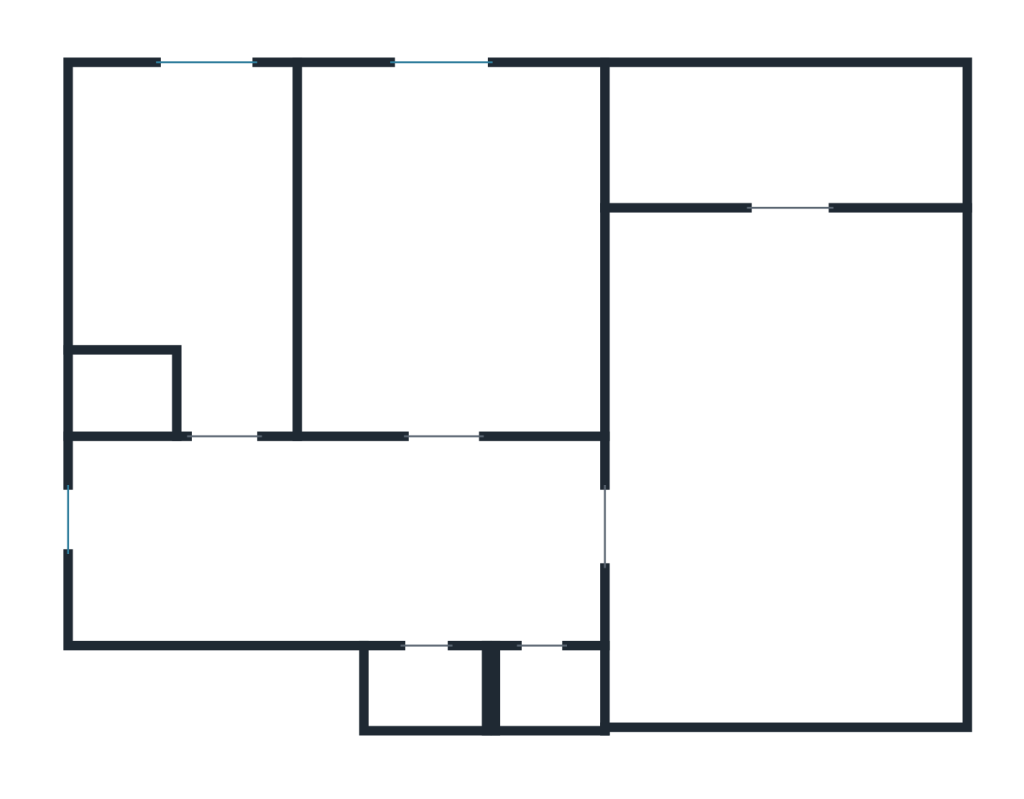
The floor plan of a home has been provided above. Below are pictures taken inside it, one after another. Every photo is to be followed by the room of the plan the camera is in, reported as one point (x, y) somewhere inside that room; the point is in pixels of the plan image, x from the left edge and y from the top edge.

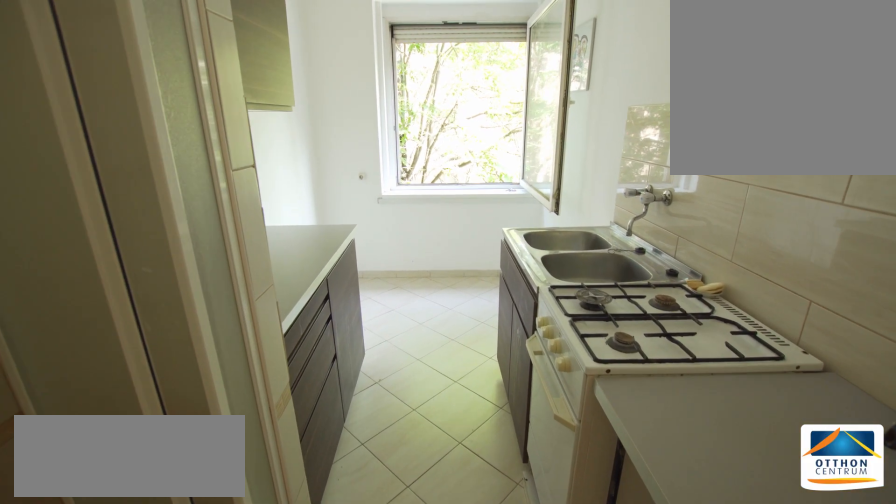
(170, 238)
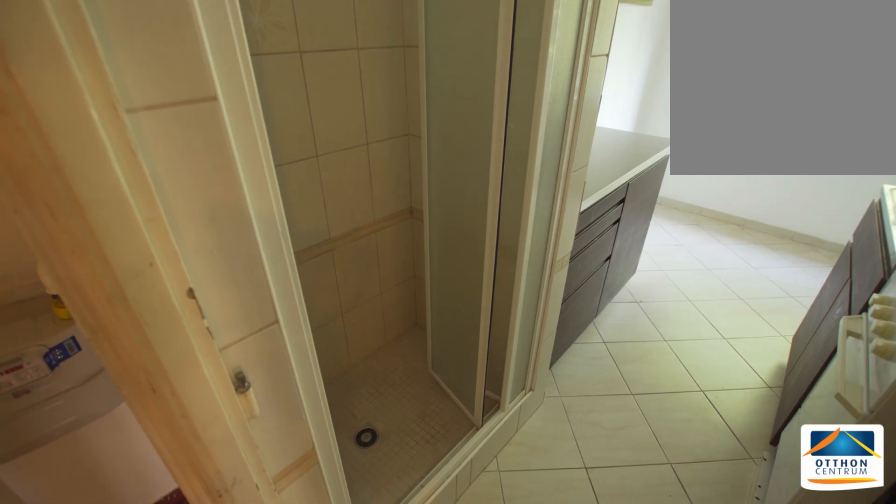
(170, 238)
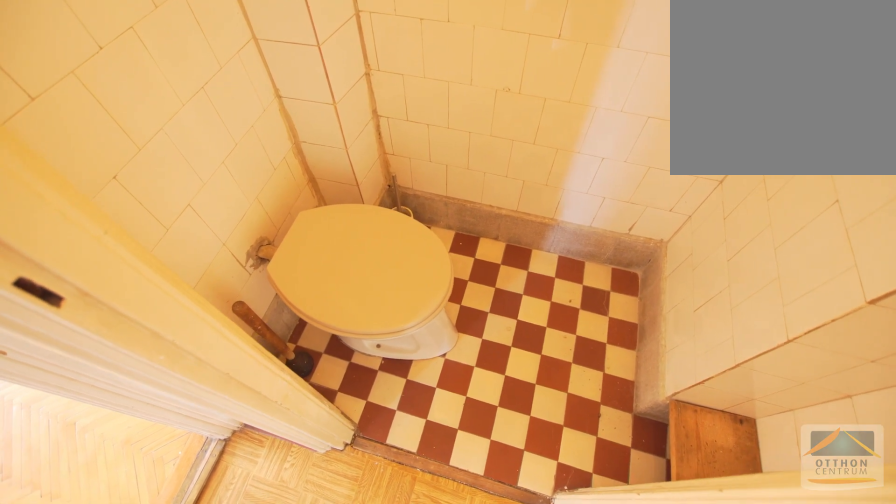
(548, 687)
